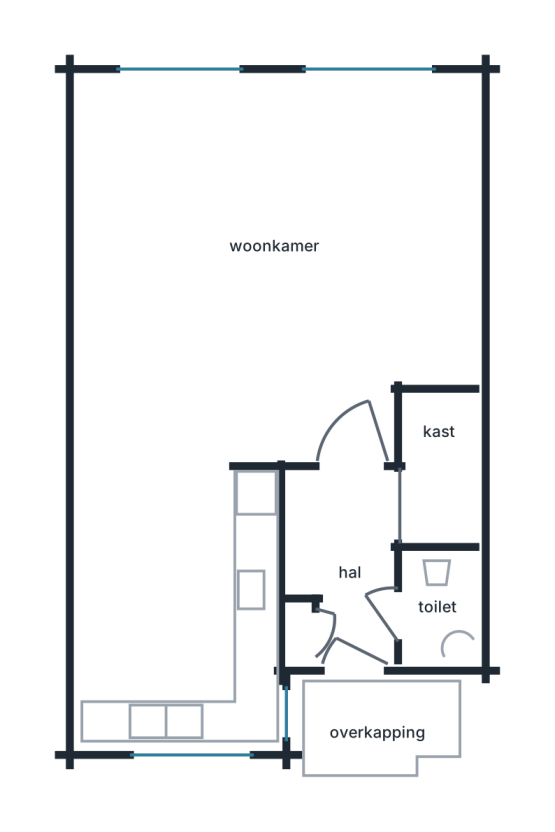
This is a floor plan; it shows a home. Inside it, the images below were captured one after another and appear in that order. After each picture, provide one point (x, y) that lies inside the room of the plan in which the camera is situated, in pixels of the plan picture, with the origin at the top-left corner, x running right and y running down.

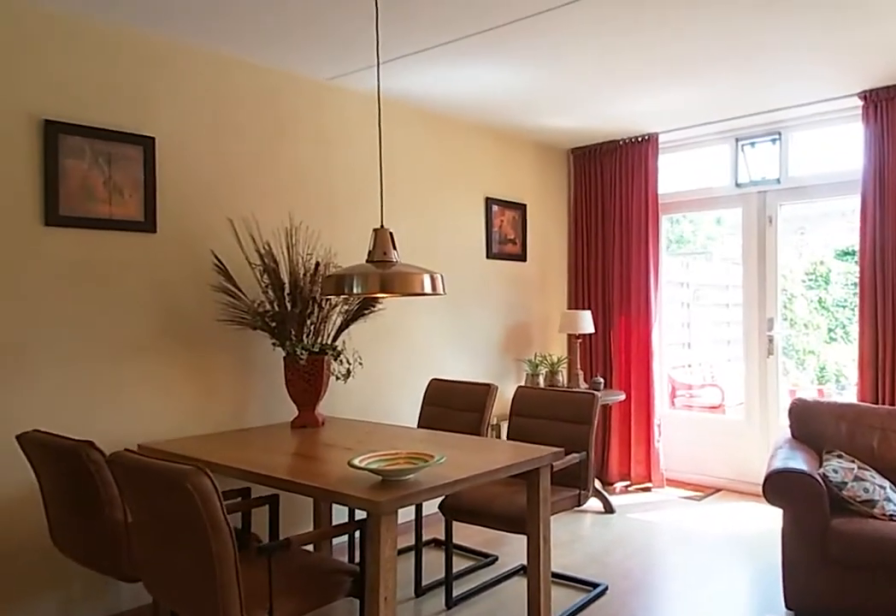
(329, 273)
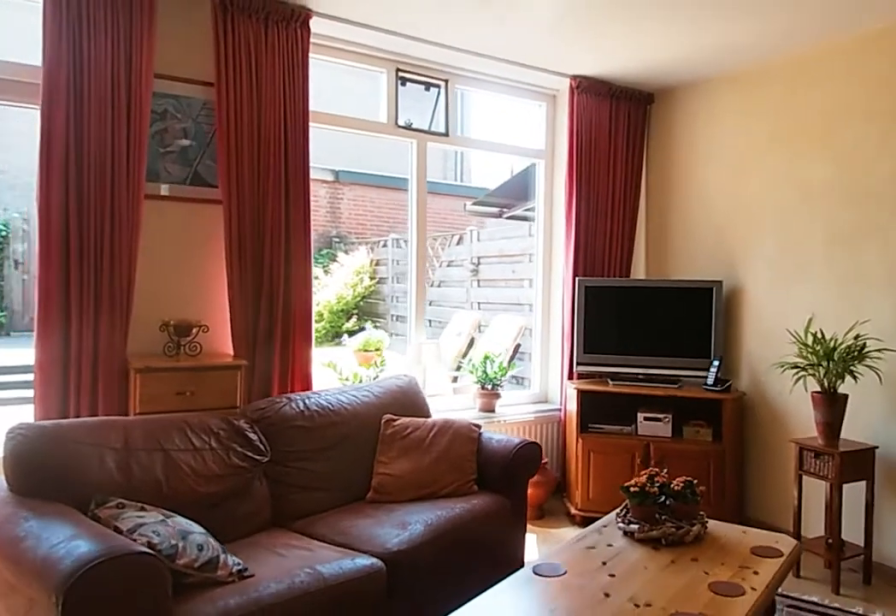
(336, 278)
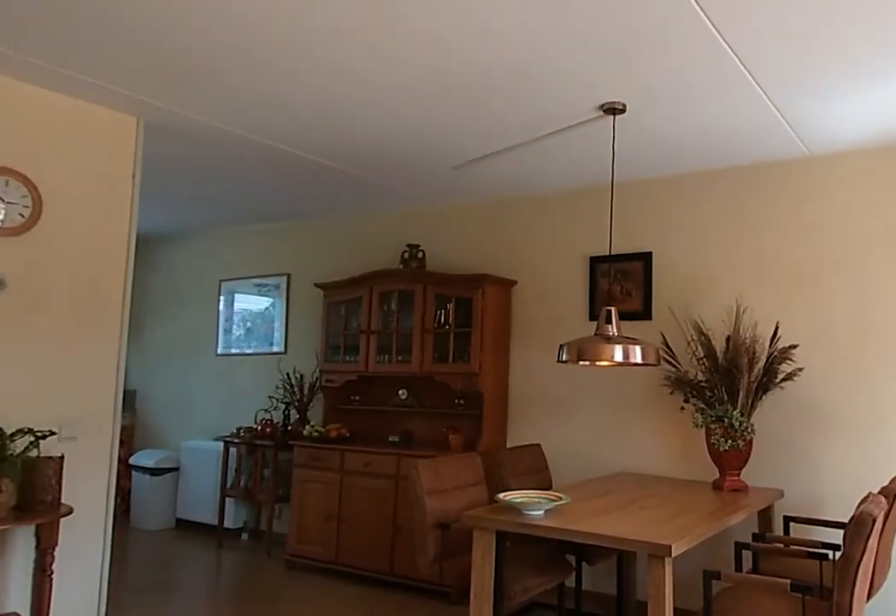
(338, 278)
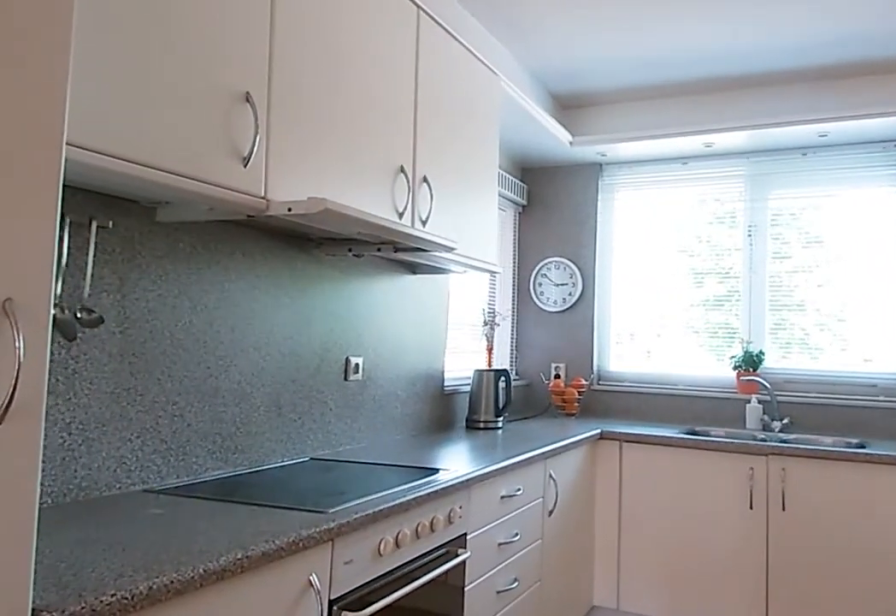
(179, 602)
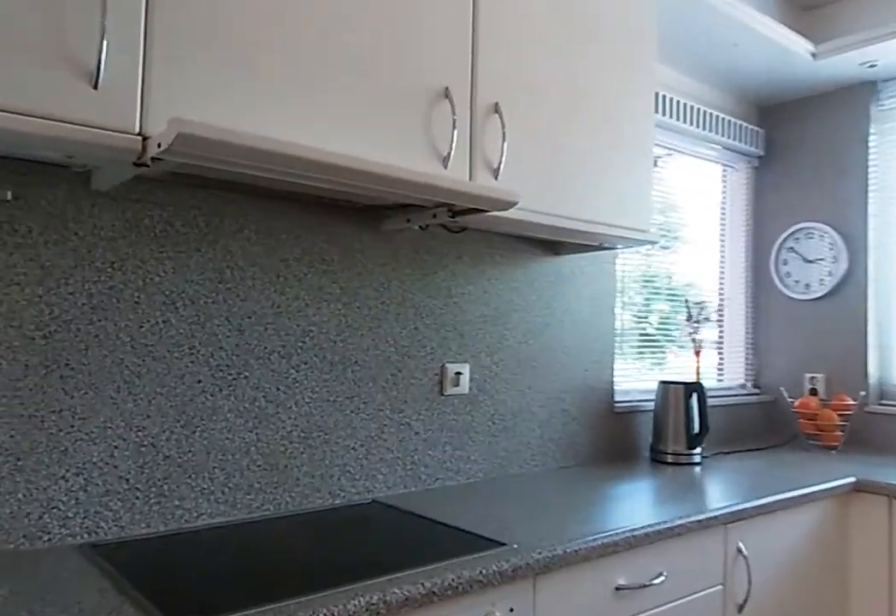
(179, 602)
